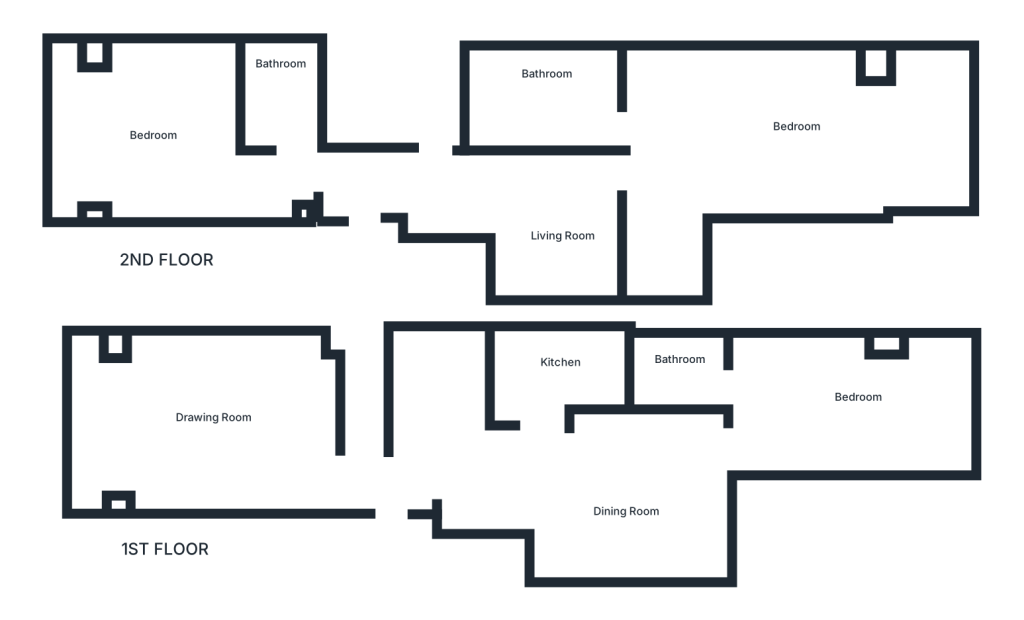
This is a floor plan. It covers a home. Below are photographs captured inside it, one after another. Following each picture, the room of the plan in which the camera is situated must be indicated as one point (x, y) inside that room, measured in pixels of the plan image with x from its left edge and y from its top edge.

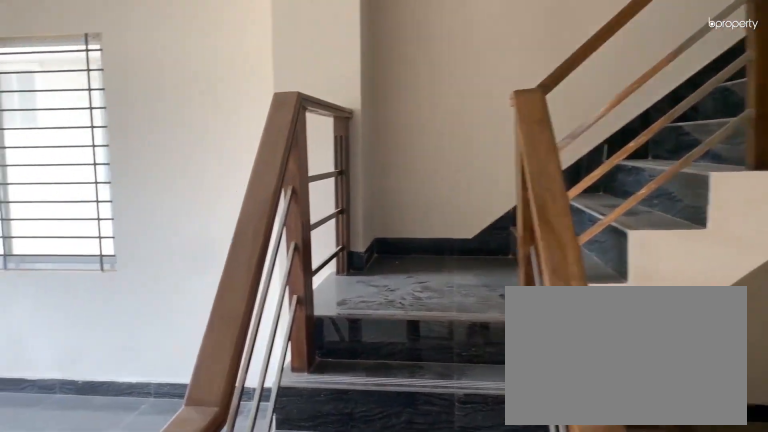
(358, 473)
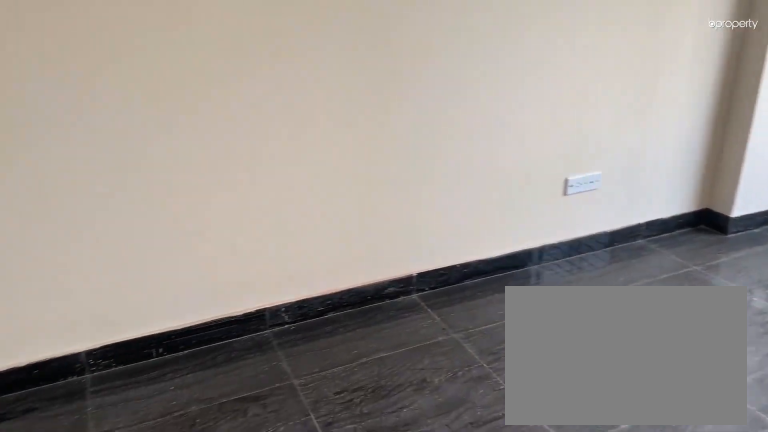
(186, 424)
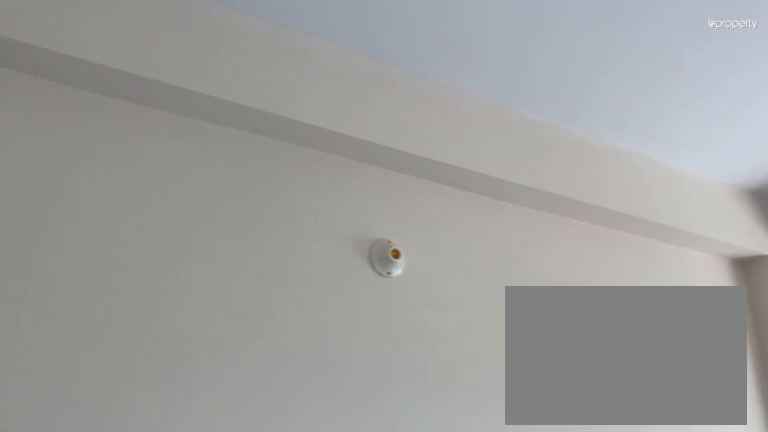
(198, 436)
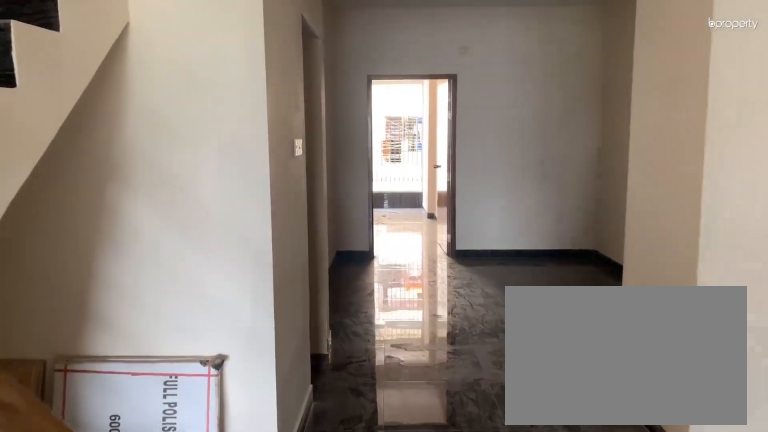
(384, 474)
